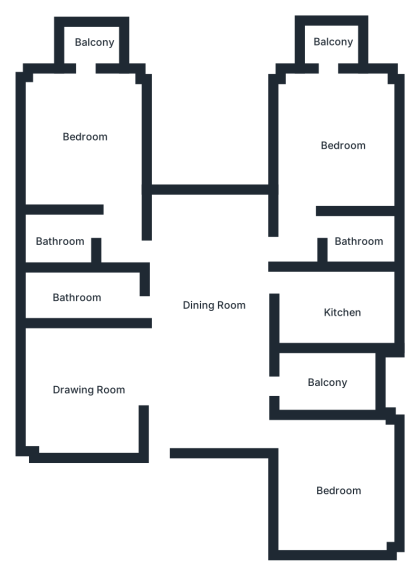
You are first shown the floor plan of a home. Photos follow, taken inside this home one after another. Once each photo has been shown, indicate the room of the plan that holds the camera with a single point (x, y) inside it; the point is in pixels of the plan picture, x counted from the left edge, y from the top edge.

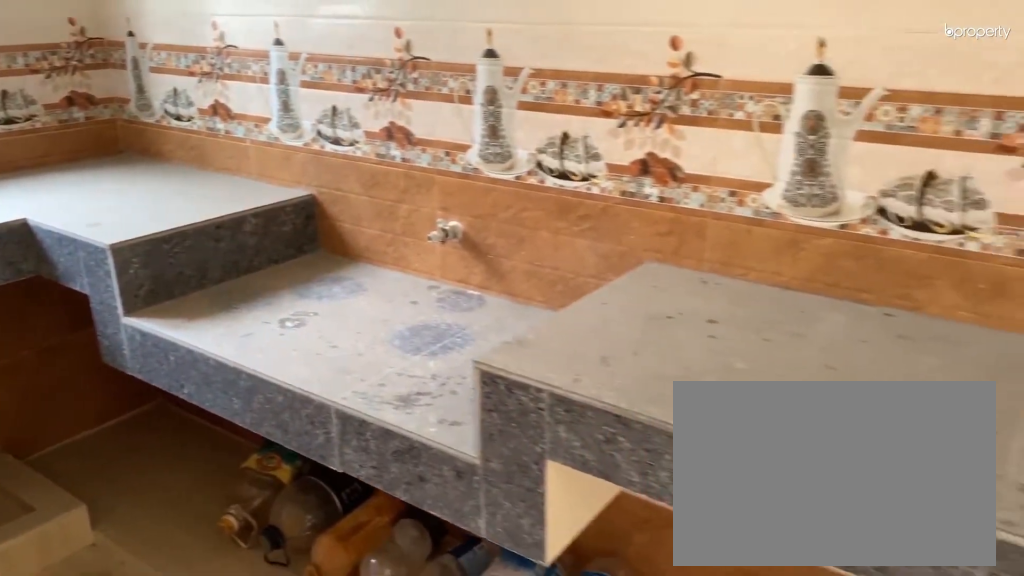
(327, 303)
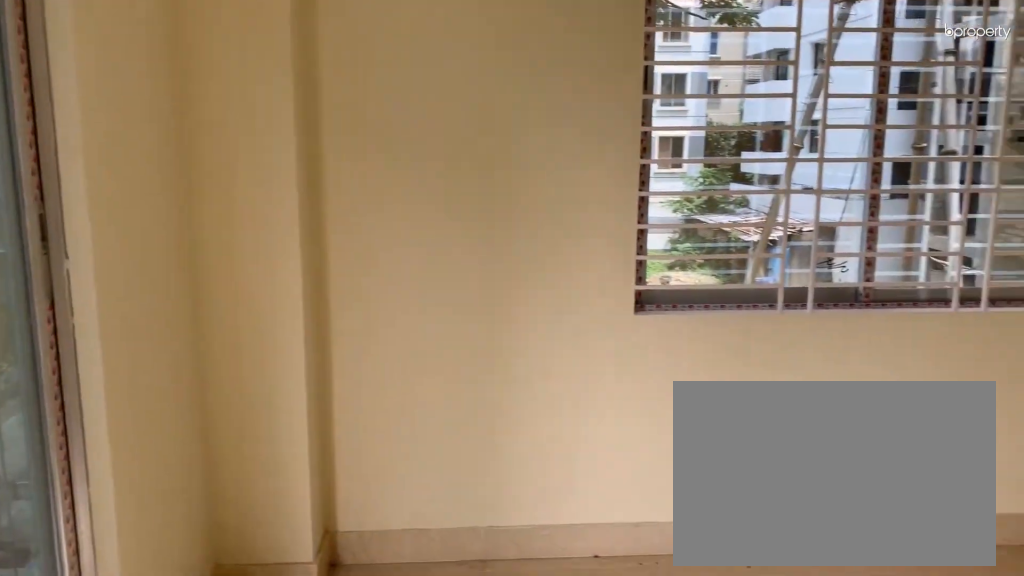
(333, 140)
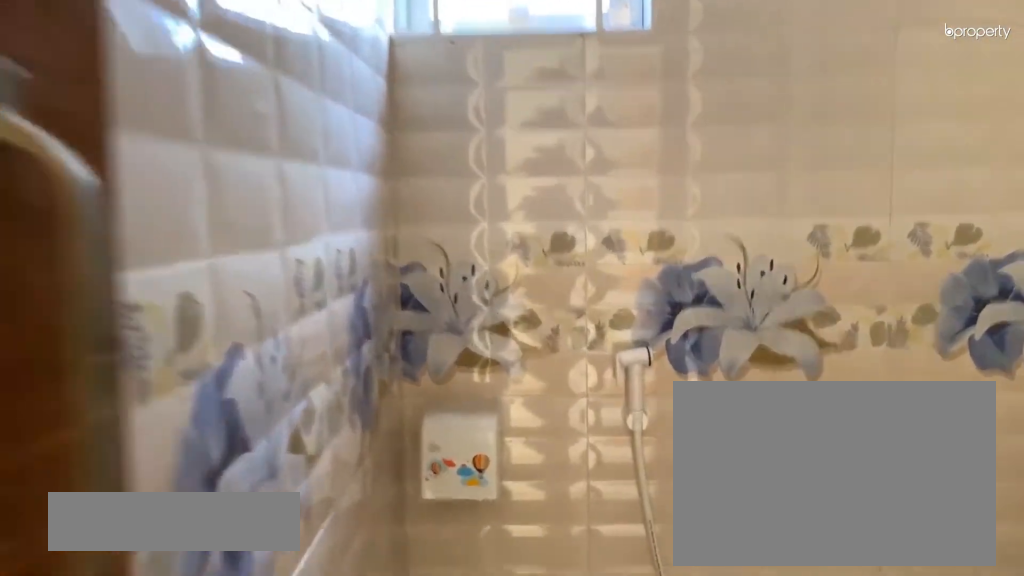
(351, 240)
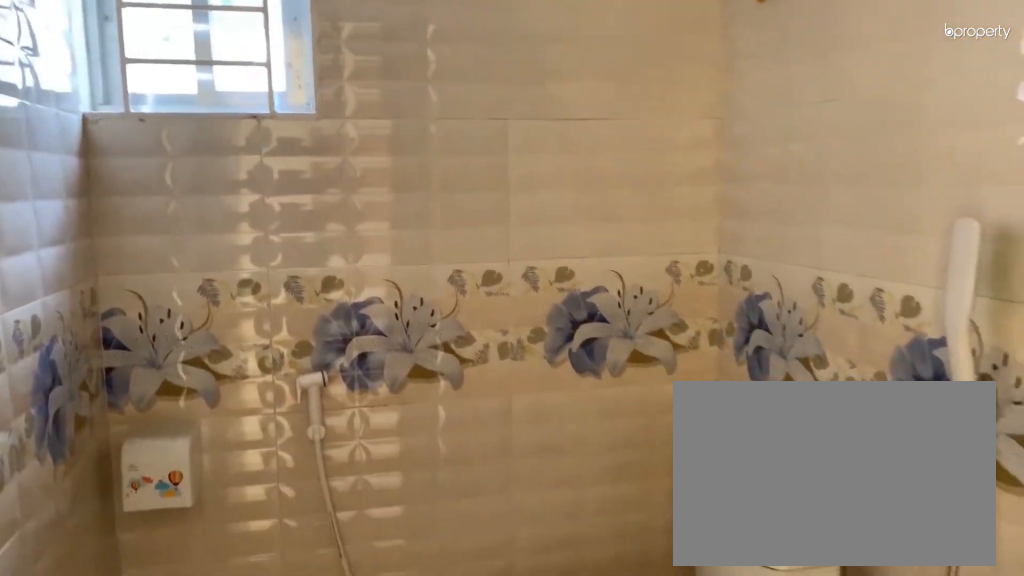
(352, 240)
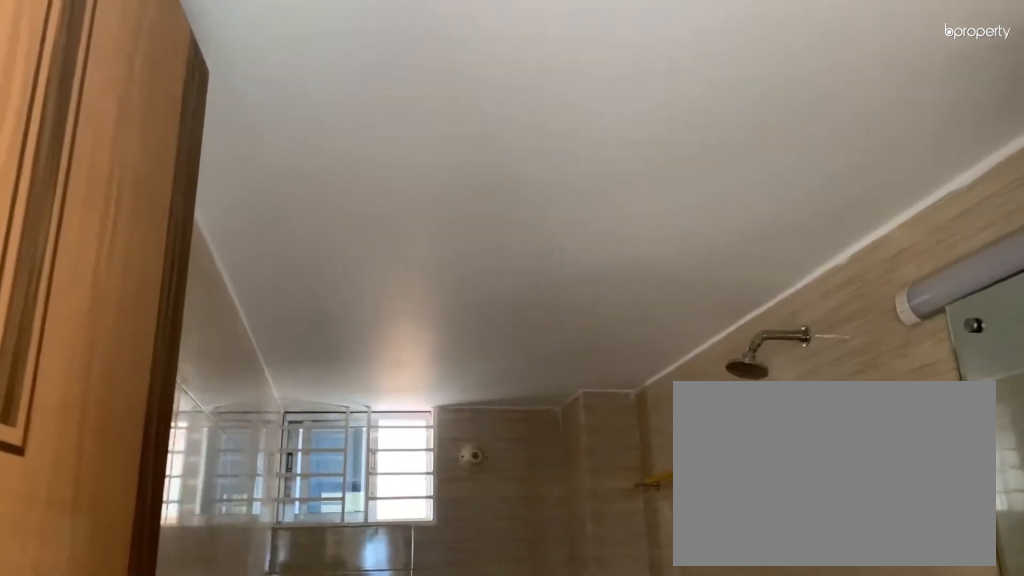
(75, 295)
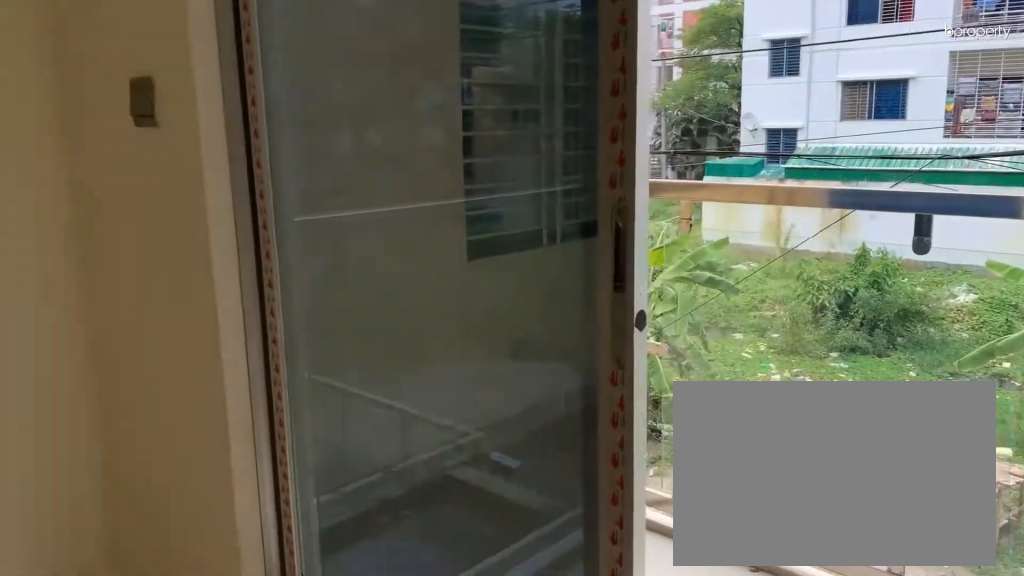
(76, 140)
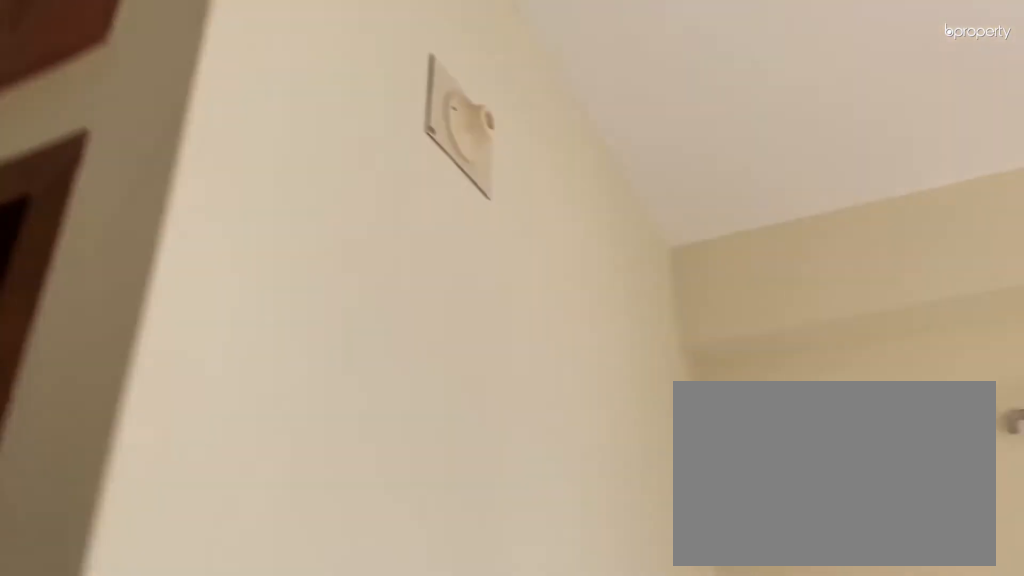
(76, 140)
